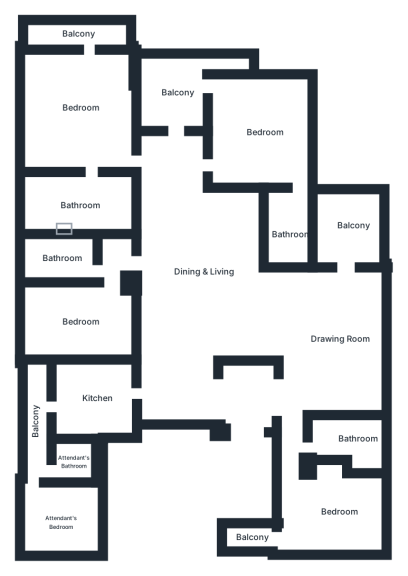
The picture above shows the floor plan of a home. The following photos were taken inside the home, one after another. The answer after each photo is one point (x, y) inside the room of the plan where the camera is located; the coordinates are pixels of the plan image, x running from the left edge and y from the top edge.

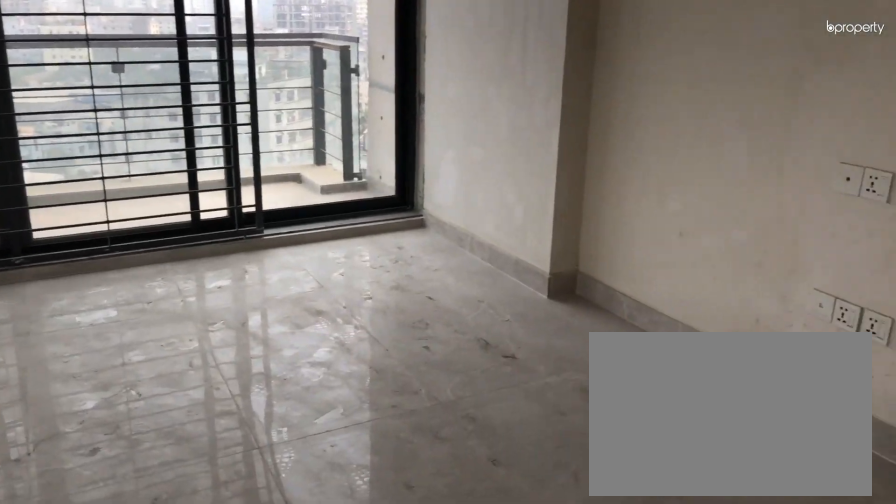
(78, 104)
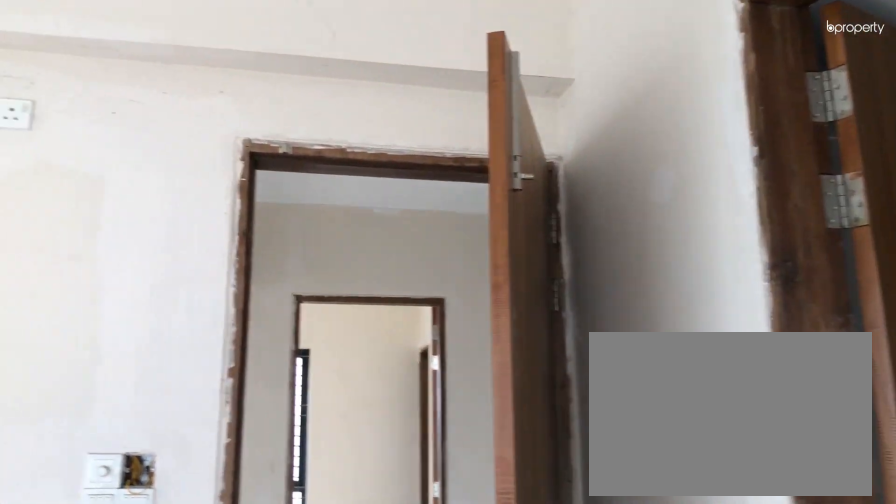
(78, 104)
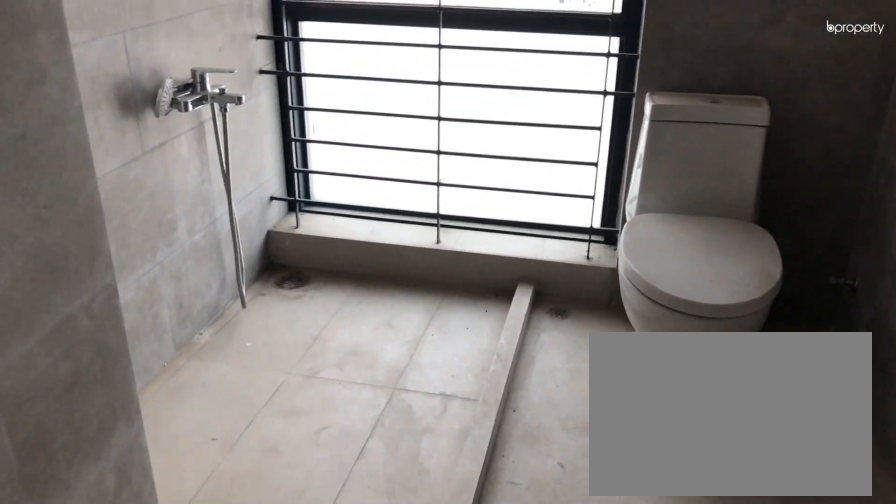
(79, 201)
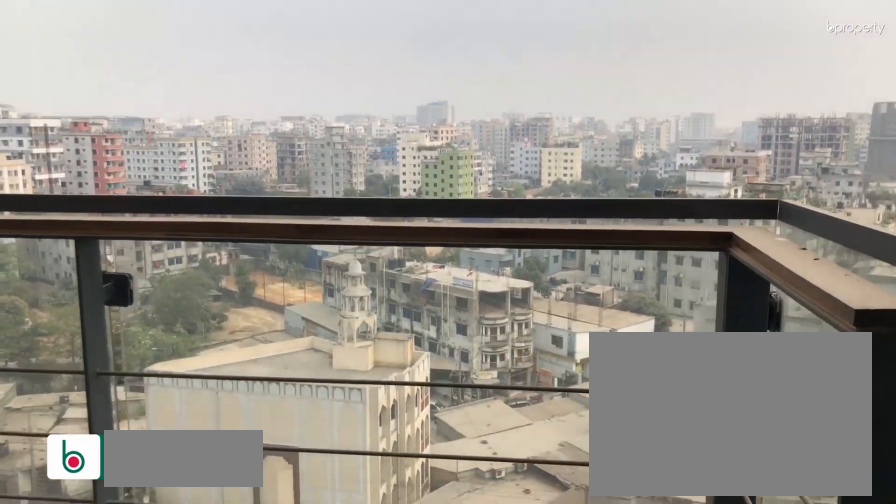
(71, 31)
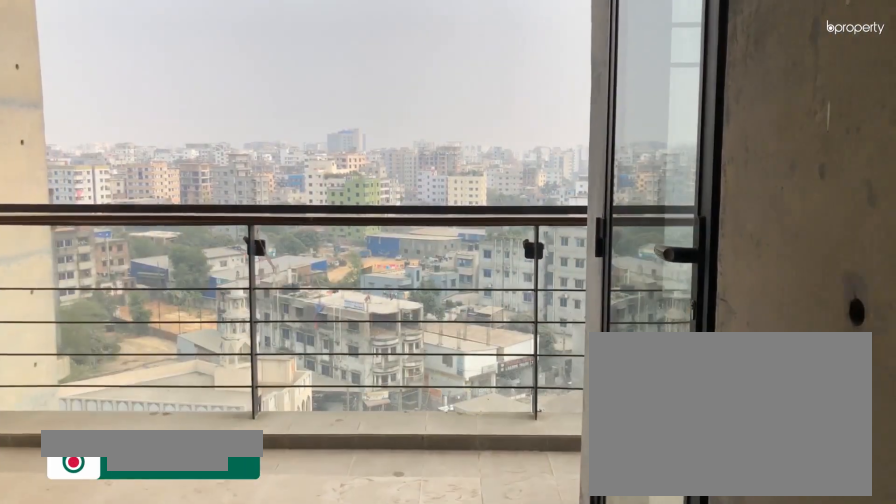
(174, 86)
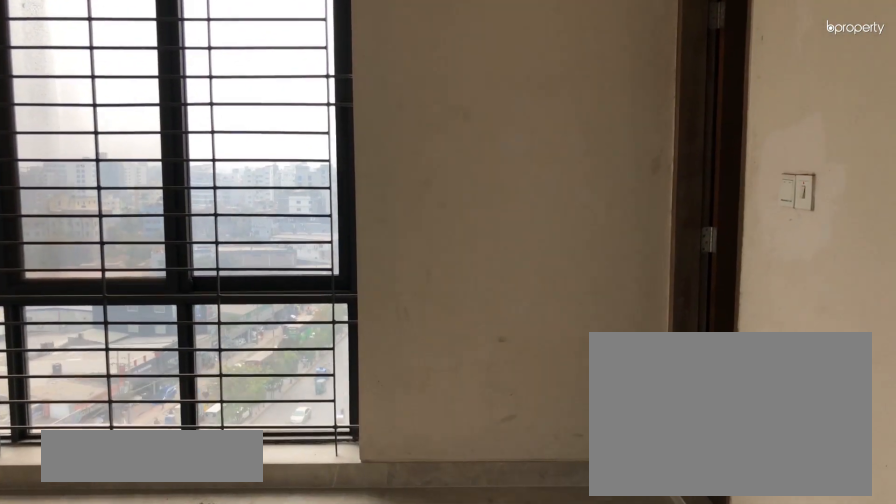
(258, 127)
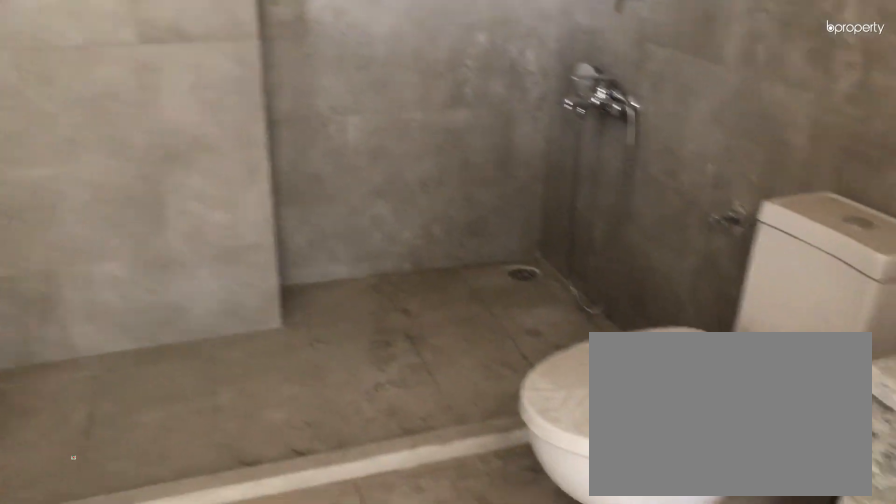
(287, 229)
